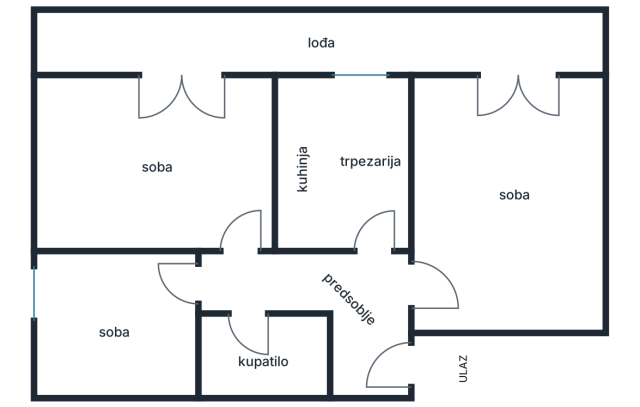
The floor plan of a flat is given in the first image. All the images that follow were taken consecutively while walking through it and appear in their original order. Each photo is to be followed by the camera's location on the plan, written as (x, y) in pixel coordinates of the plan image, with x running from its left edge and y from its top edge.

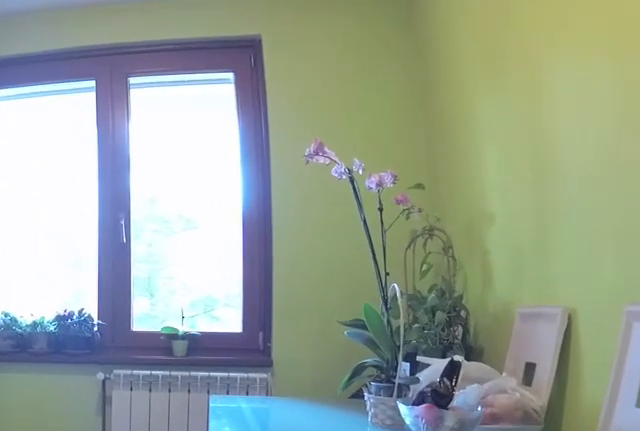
(393, 248)
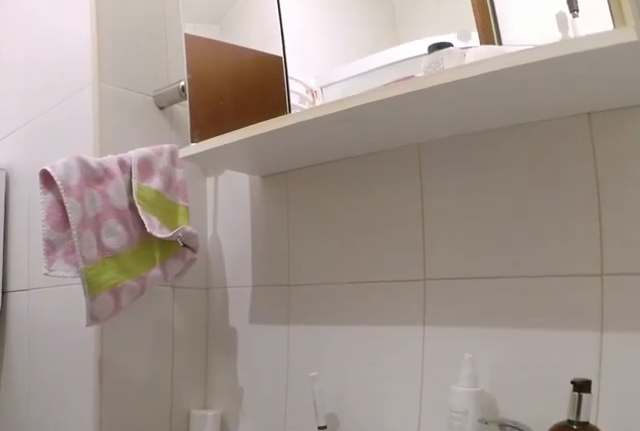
(251, 295)
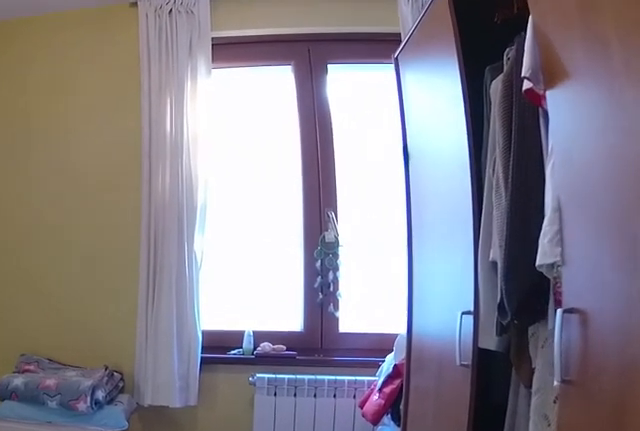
(196, 282)
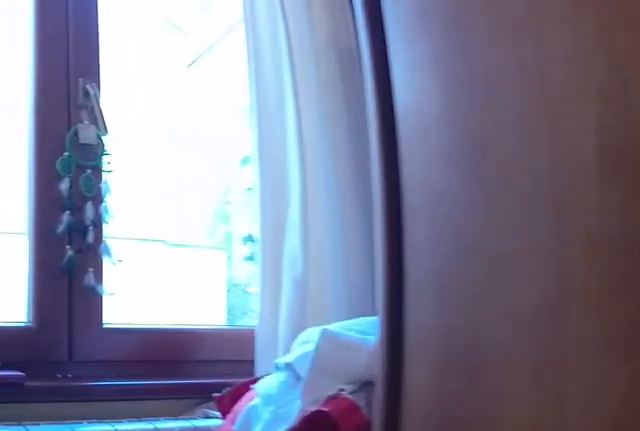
(129, 282)
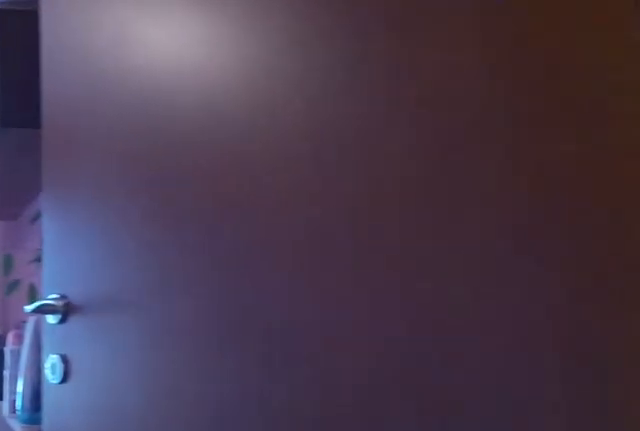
(213, 278)
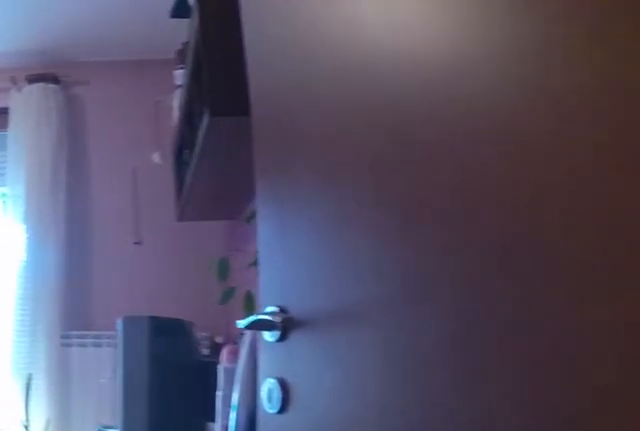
(217, 274)
